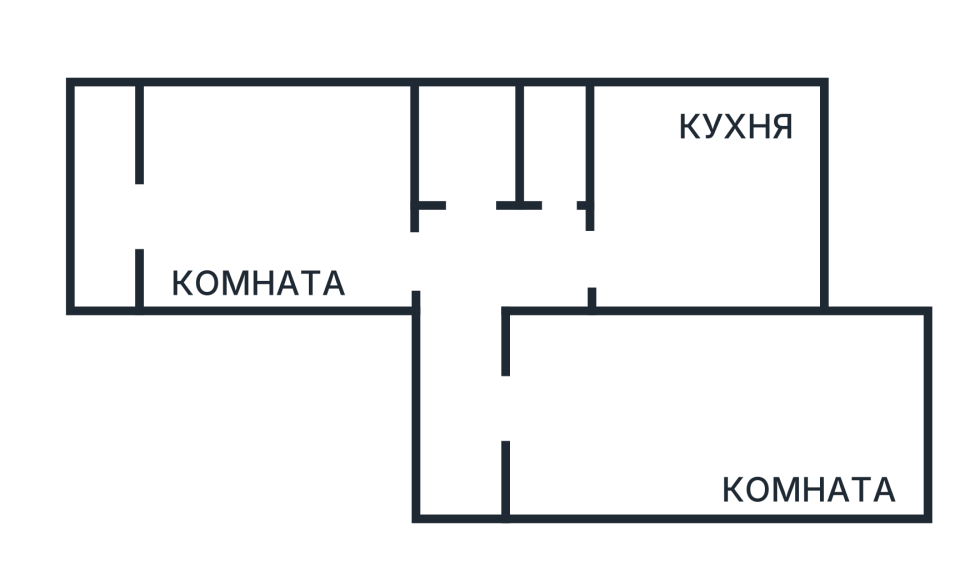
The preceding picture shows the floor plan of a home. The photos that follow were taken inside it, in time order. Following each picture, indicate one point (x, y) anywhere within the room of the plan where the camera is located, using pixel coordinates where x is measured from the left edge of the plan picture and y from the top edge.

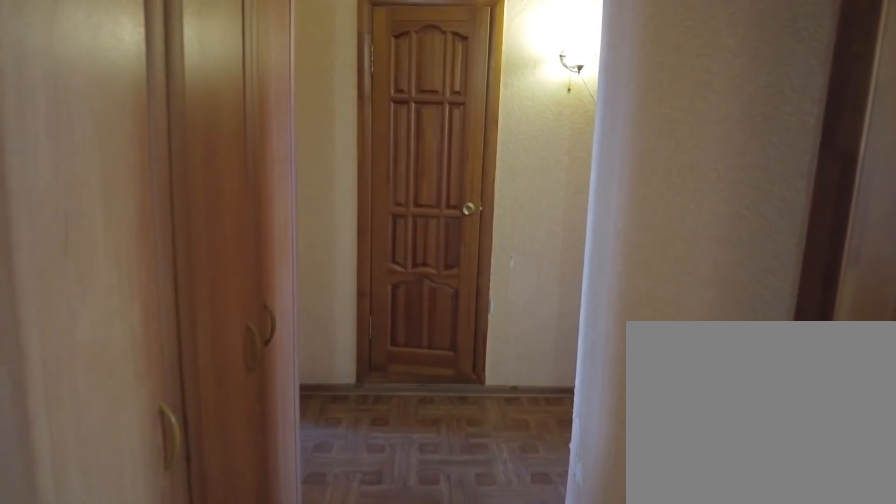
(473, 476)
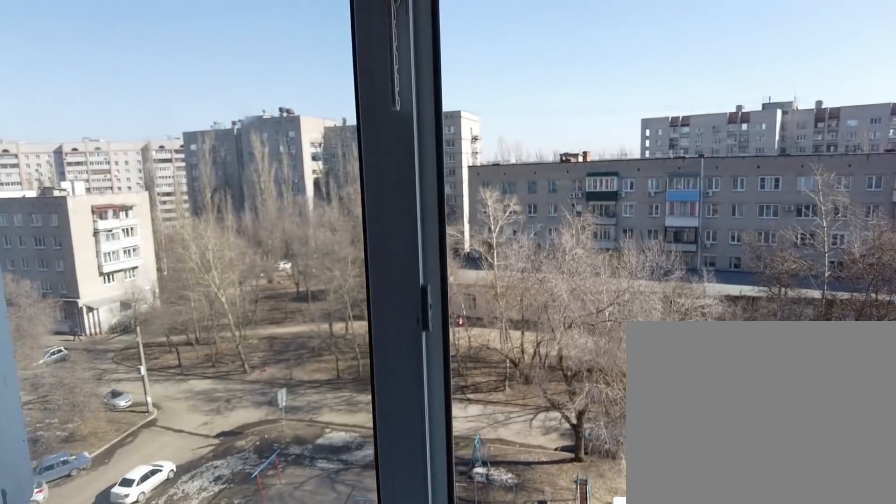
(627, 451)
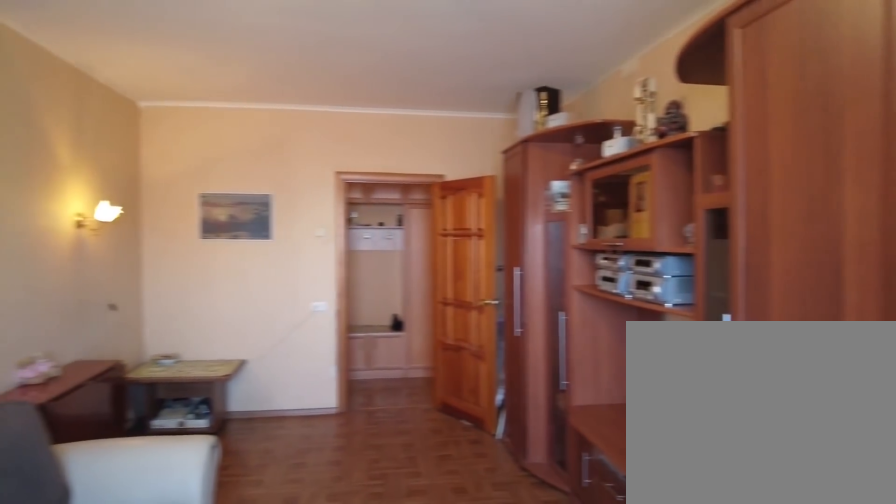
(627, 451)
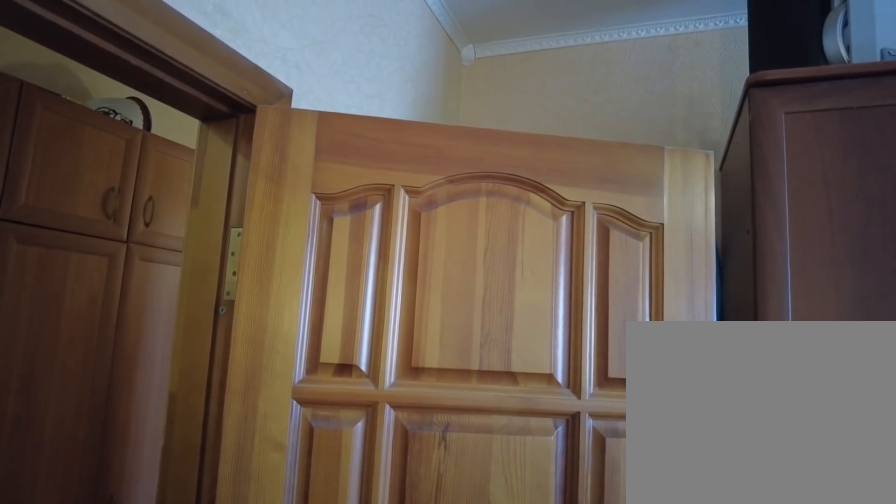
(512, 426)
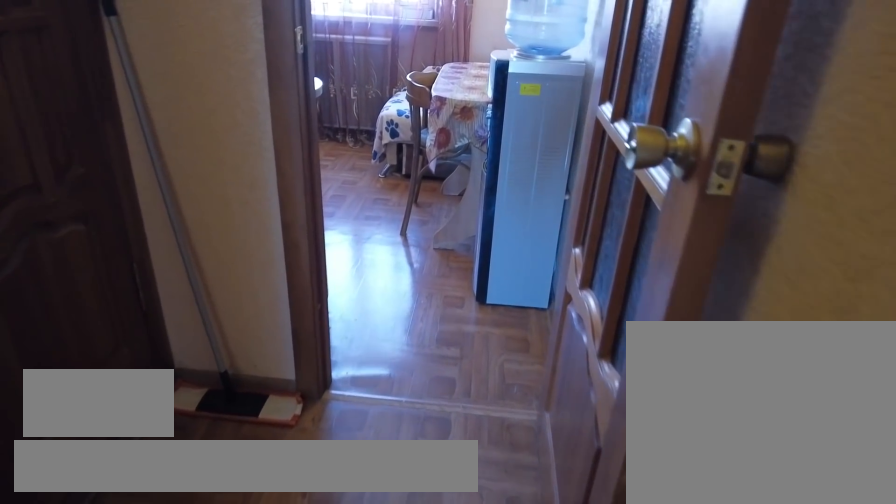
(471, 338)
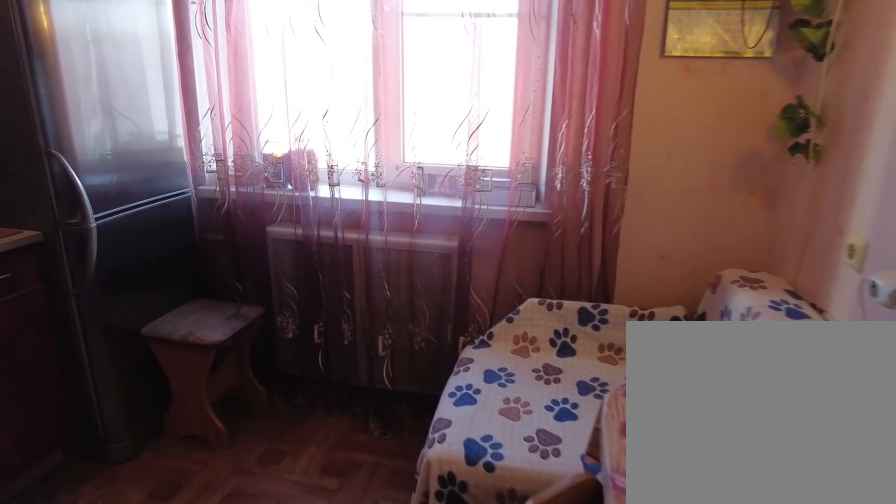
(646, 263)
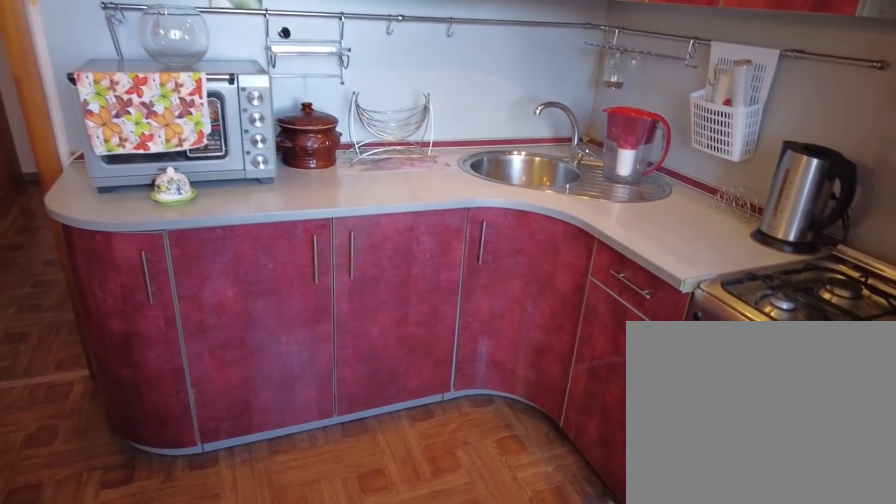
(646, 263)
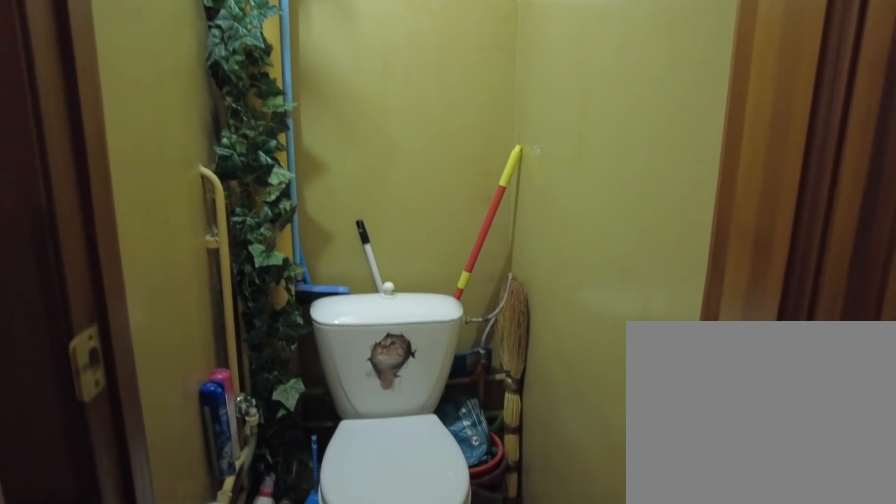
(558, 260)
